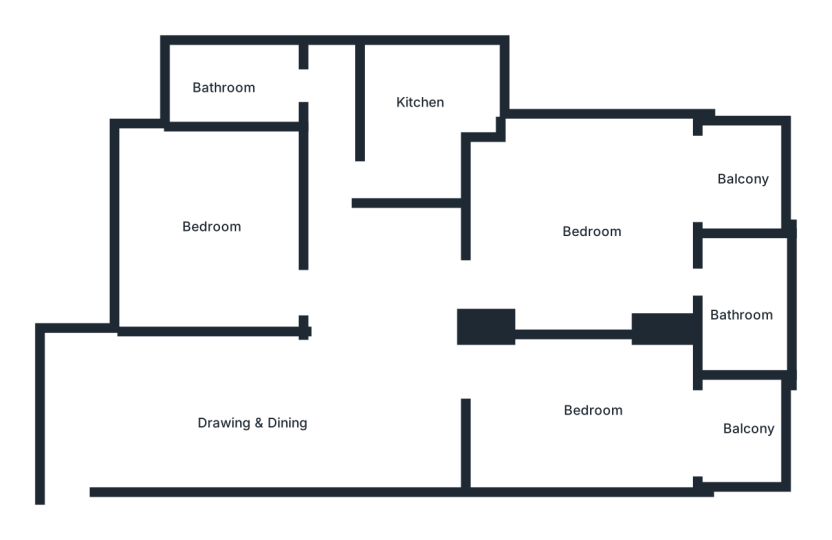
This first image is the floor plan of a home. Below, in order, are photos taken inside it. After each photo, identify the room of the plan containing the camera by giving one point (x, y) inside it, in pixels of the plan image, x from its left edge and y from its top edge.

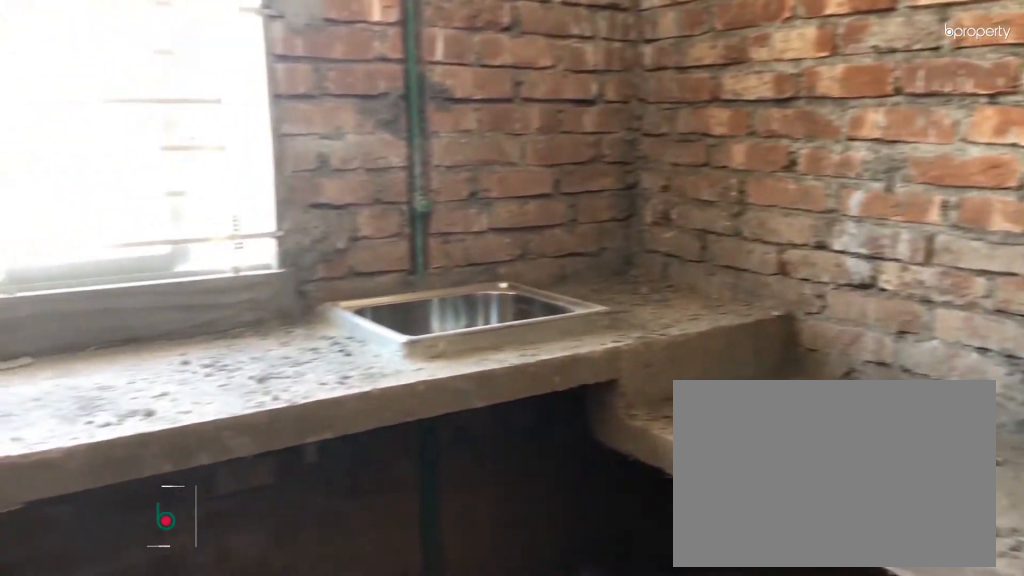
(415, 108)
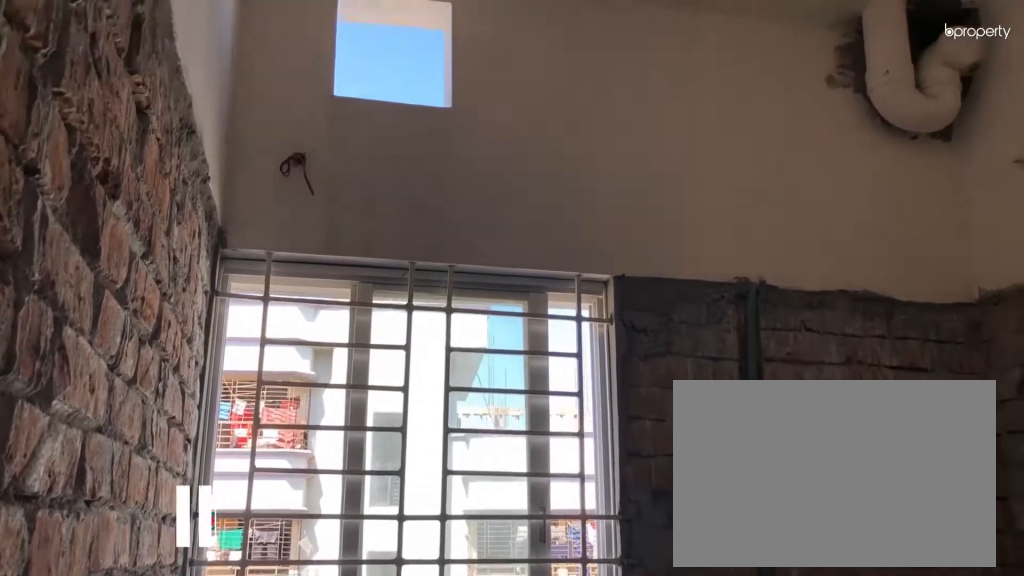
(415, 108)
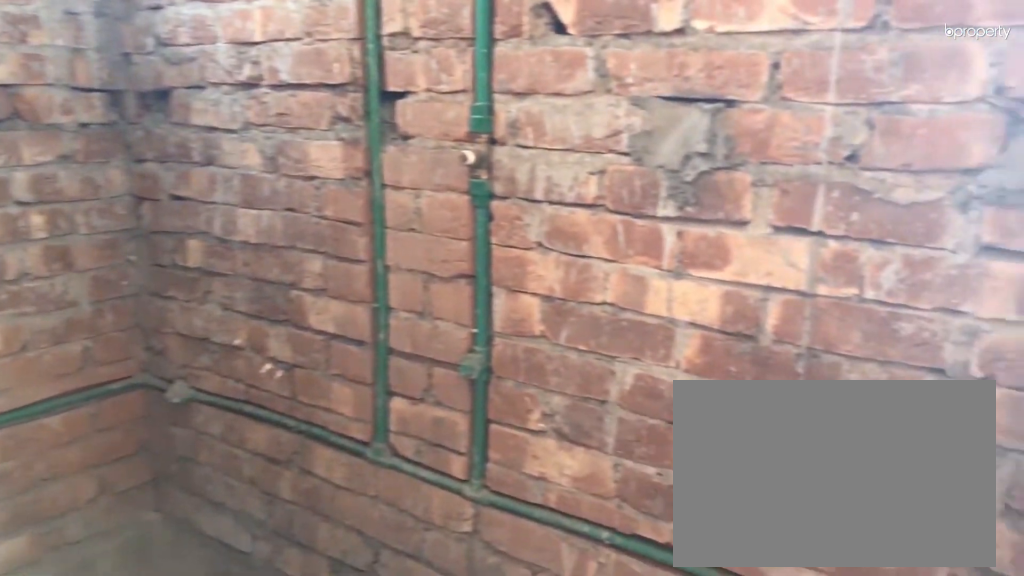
(240, 81)
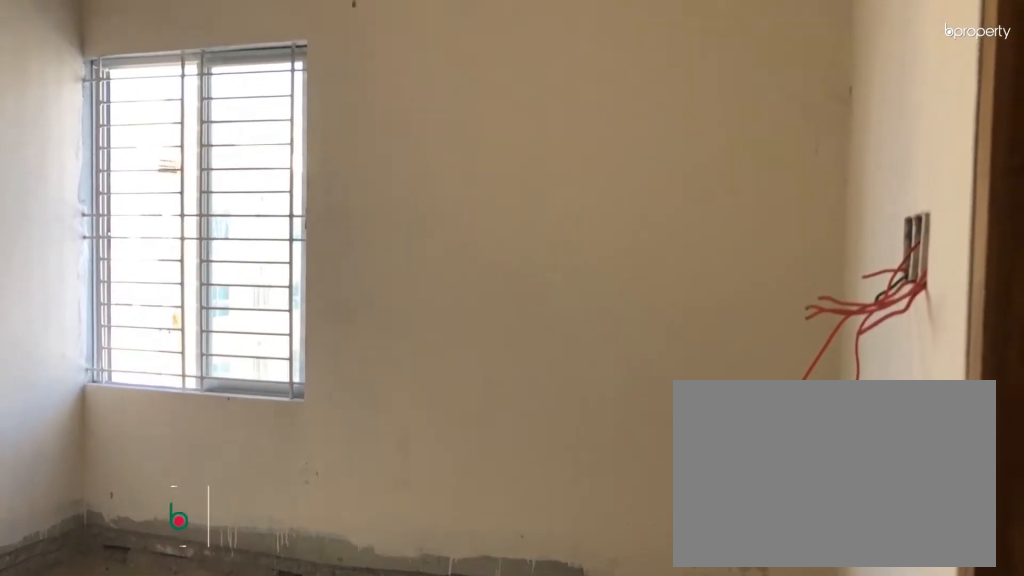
(220, 238)
